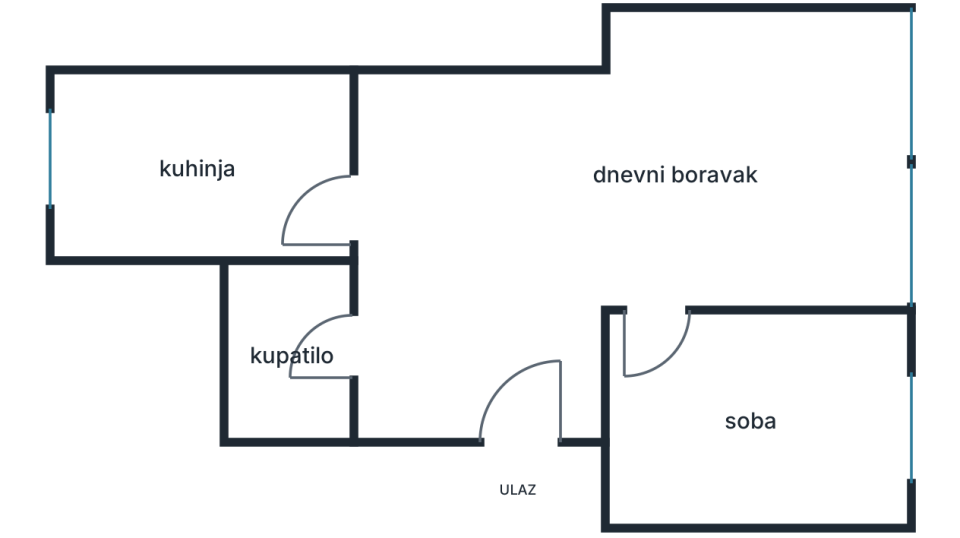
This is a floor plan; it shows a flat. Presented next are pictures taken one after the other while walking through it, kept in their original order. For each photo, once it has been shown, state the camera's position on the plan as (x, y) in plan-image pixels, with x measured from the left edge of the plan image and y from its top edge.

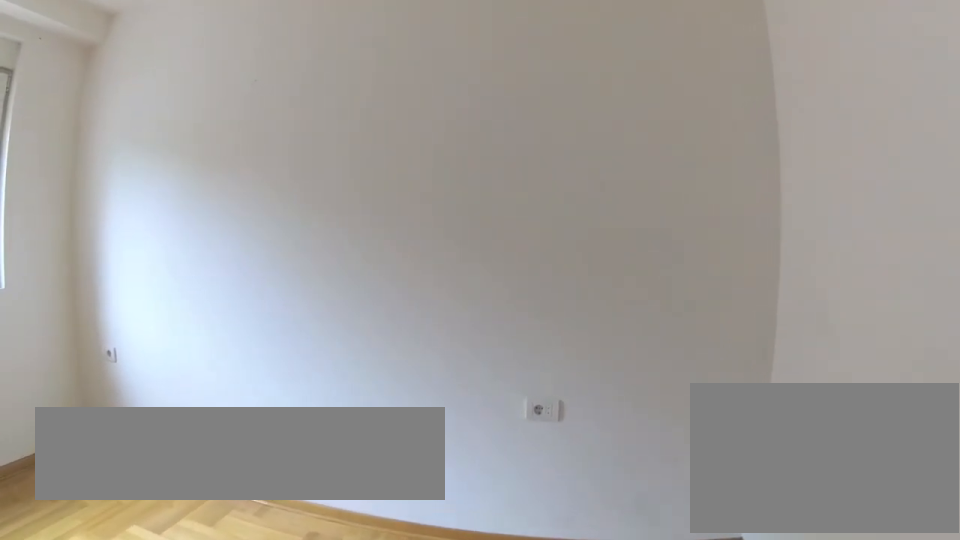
(668, 358)
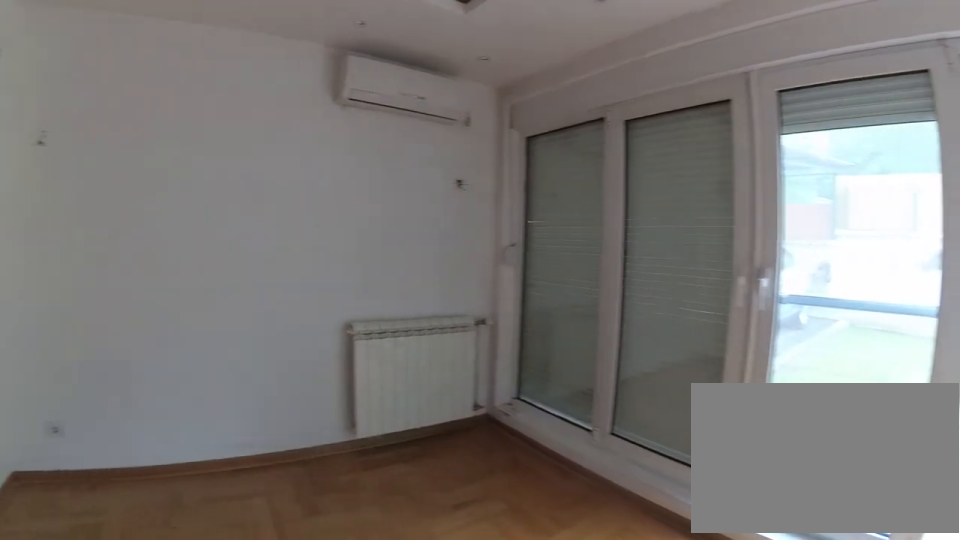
(726, 293)
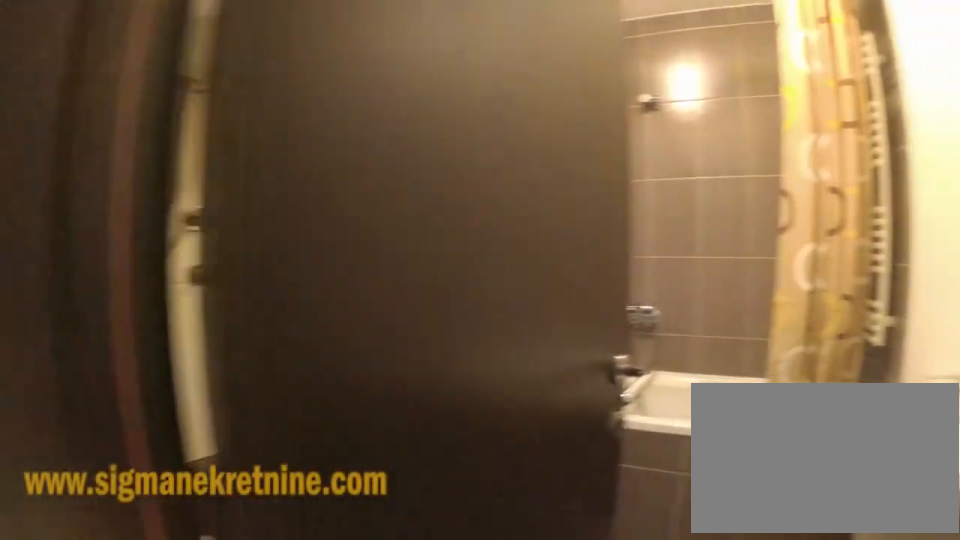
(414, 312)
